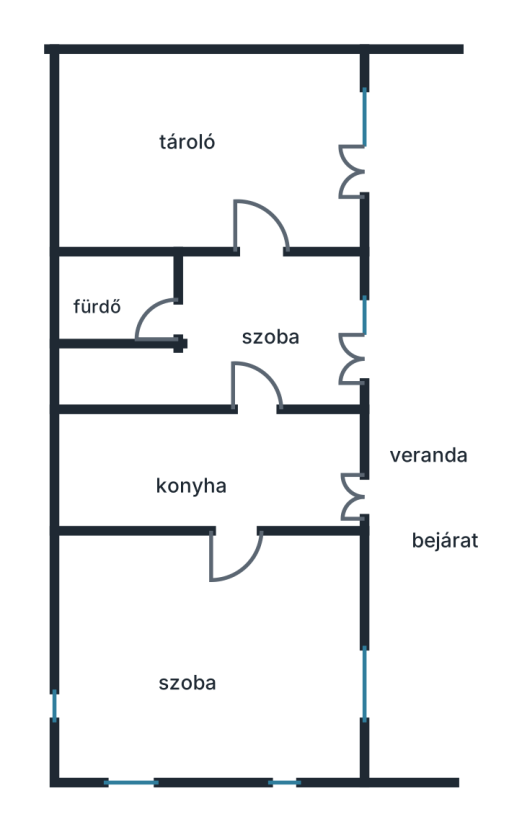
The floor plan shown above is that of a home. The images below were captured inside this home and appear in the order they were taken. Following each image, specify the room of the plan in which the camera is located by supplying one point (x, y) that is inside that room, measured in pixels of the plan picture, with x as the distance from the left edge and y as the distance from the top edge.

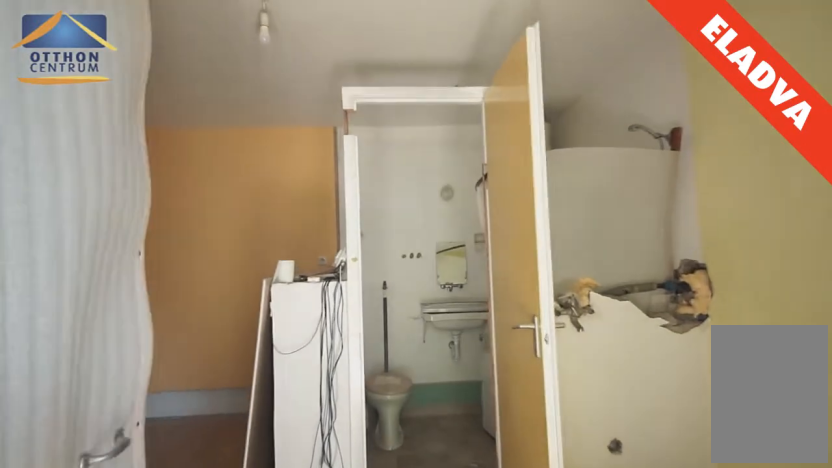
(304, 343)
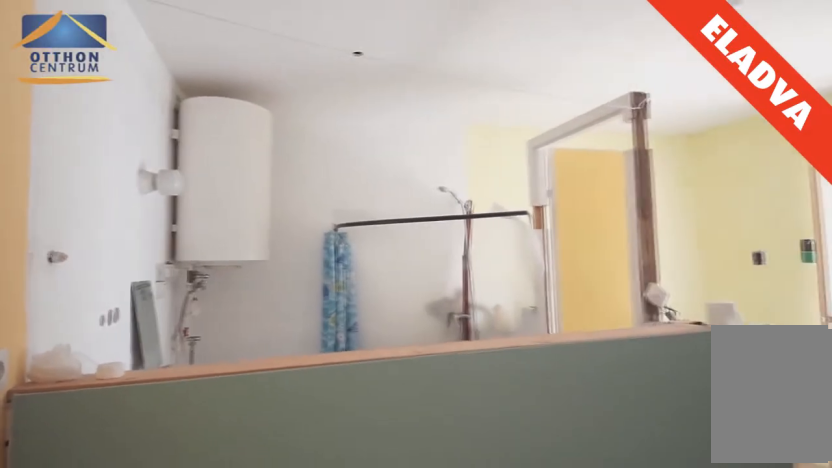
(287, 344)
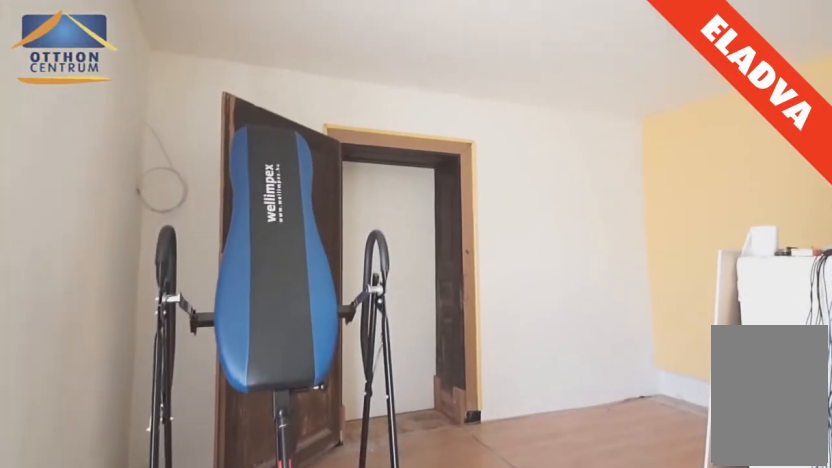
(300, 345)
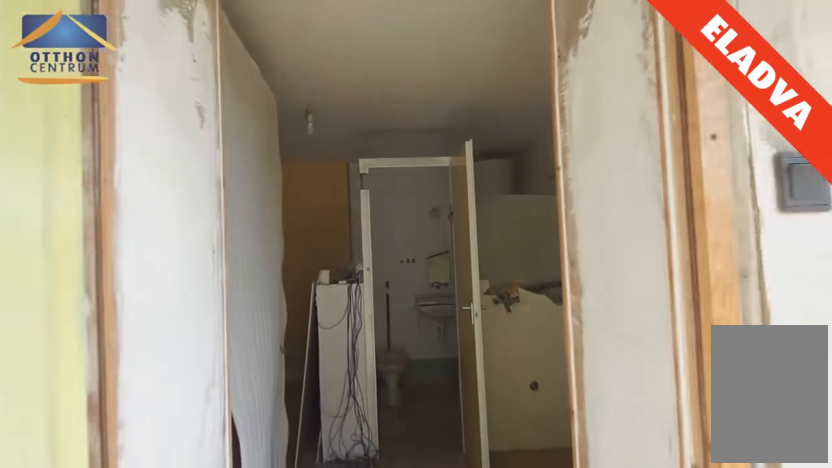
(354, 345)
